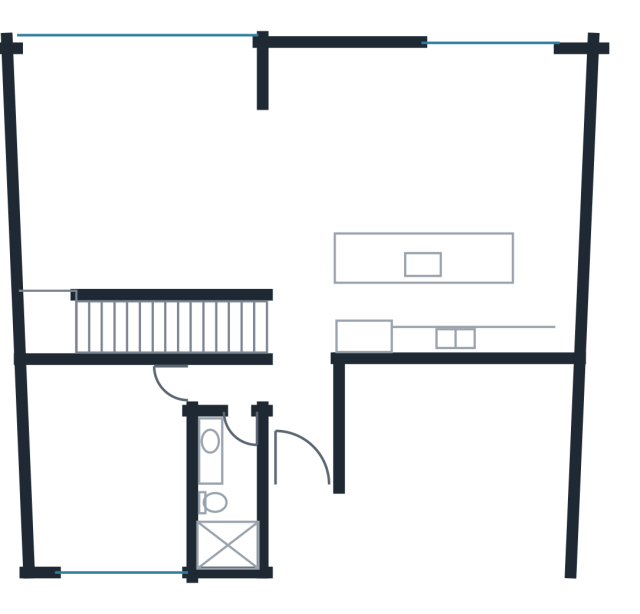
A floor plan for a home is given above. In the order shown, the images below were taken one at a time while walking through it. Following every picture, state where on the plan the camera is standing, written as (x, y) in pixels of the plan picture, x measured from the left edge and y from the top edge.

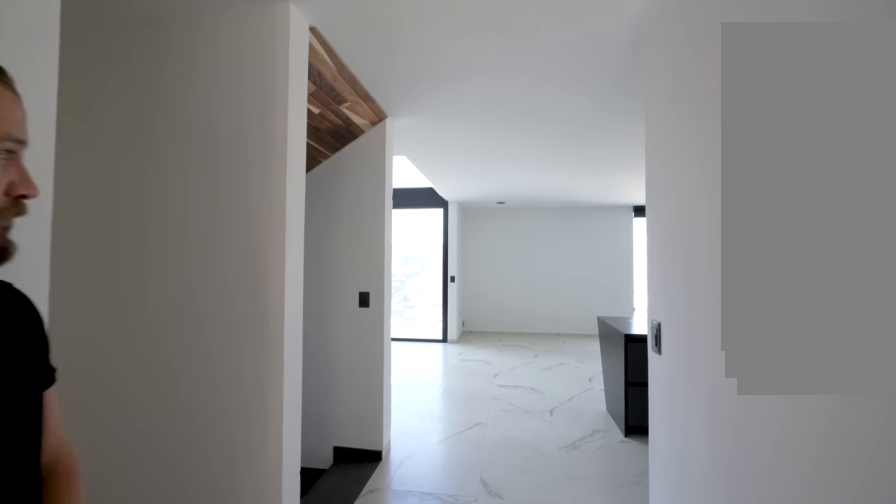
(297, 491)
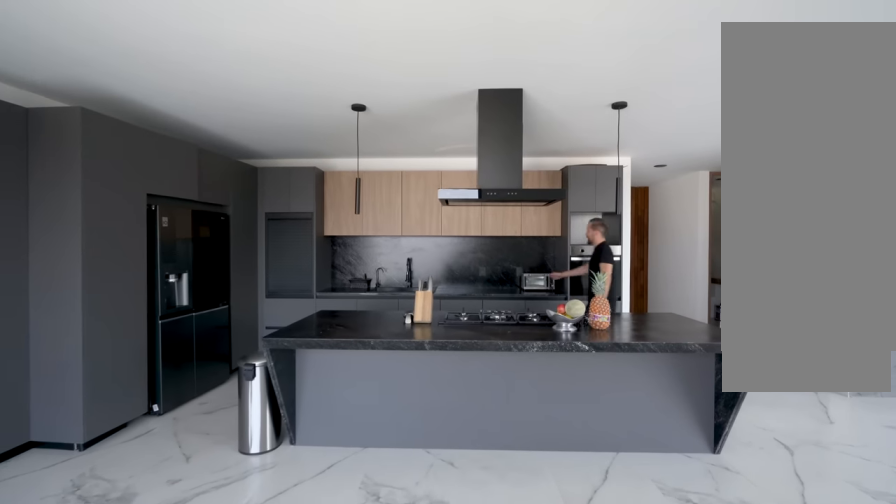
(474, 121)
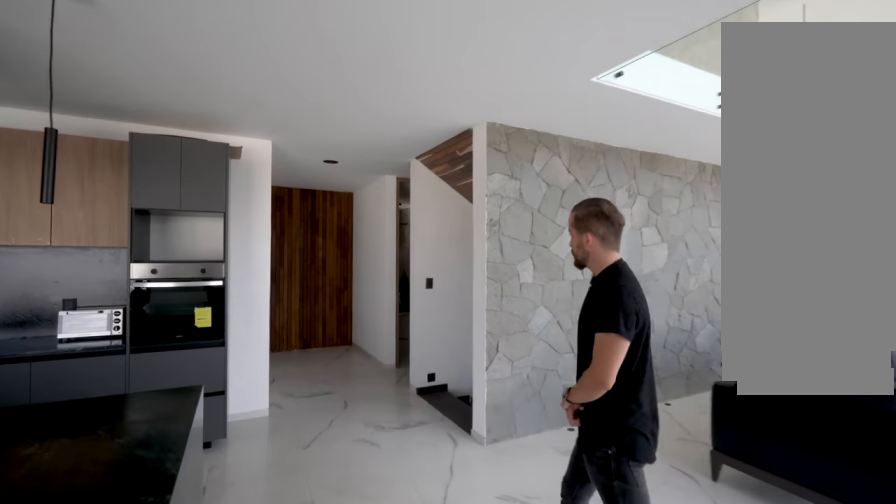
(313, 94)
